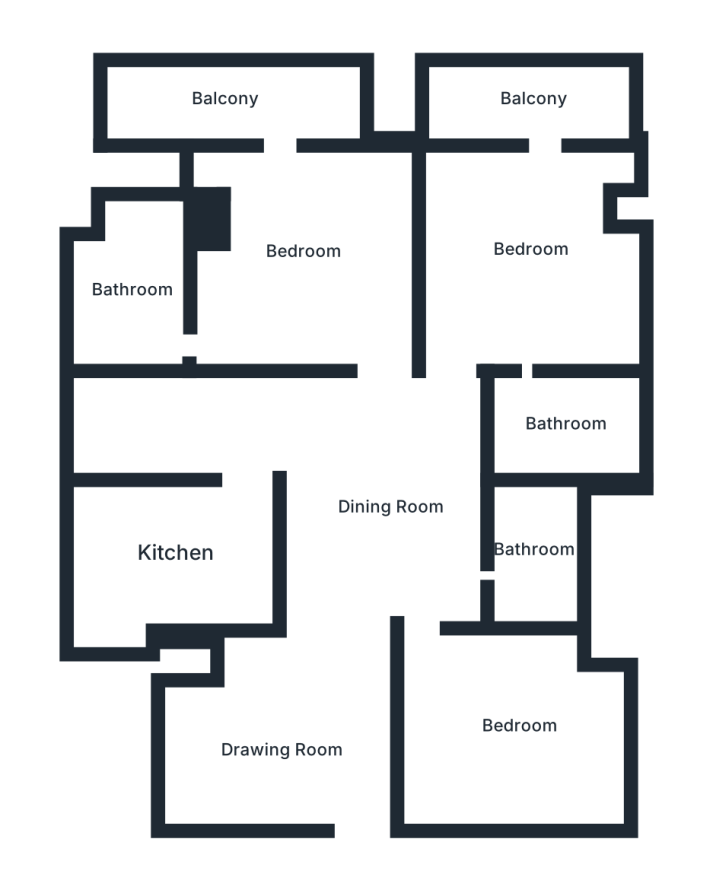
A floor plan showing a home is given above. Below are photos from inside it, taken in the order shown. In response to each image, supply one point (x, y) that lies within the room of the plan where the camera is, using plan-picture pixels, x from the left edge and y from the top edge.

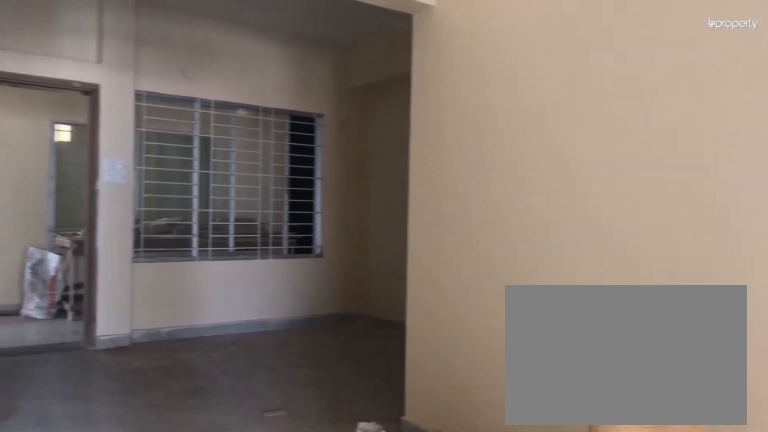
(388, 507)
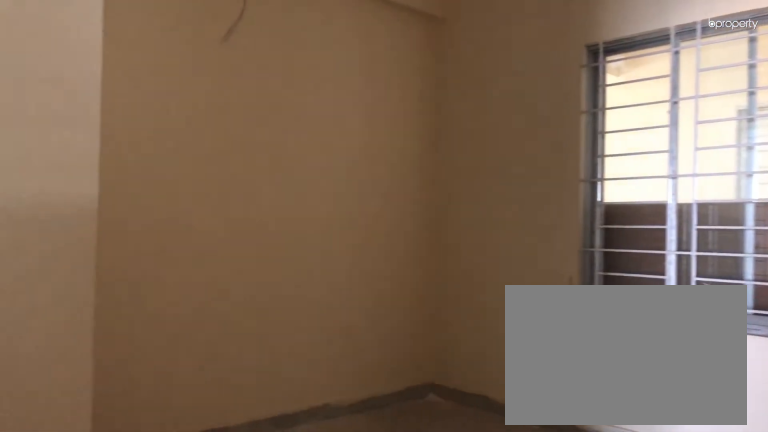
(520, 729)
